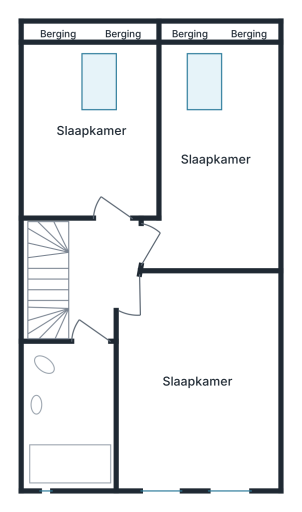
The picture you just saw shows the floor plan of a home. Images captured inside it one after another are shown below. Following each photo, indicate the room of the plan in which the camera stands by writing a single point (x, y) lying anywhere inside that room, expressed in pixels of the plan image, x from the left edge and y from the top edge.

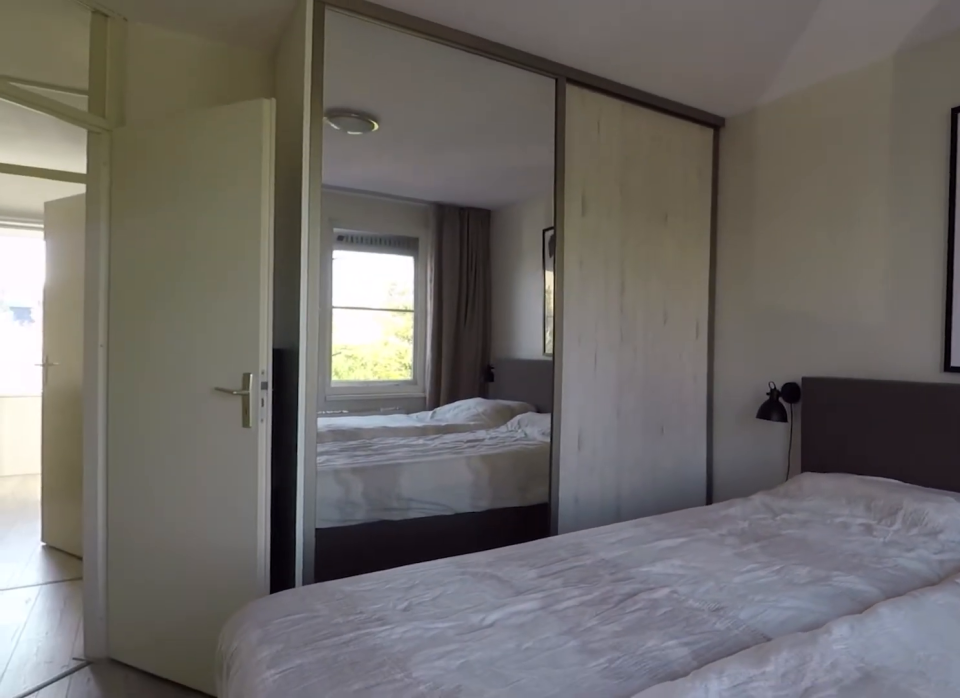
(199, 433)
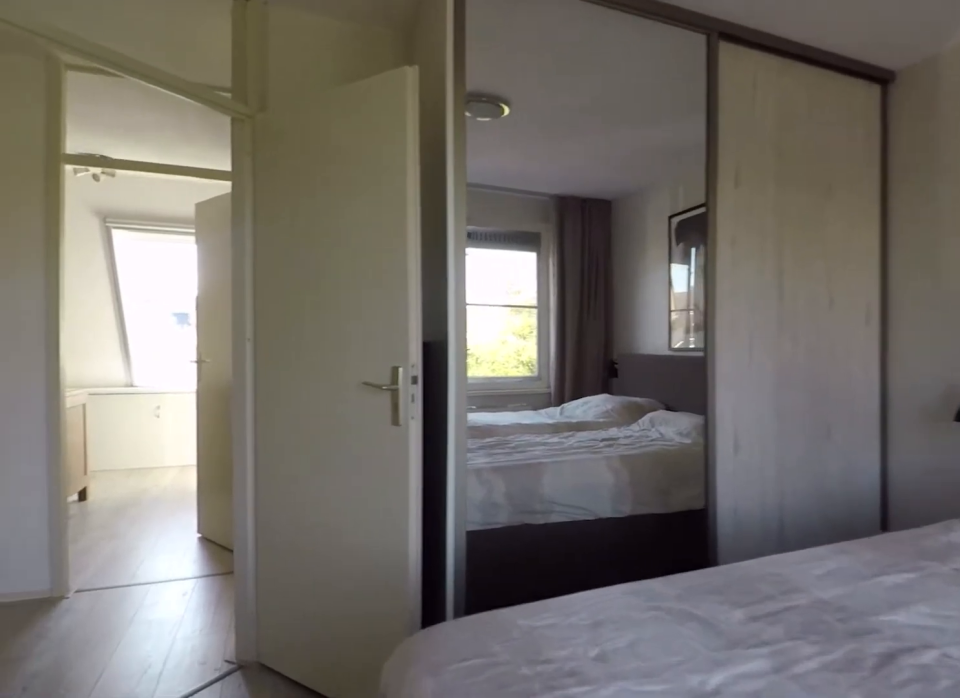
(199, 433)
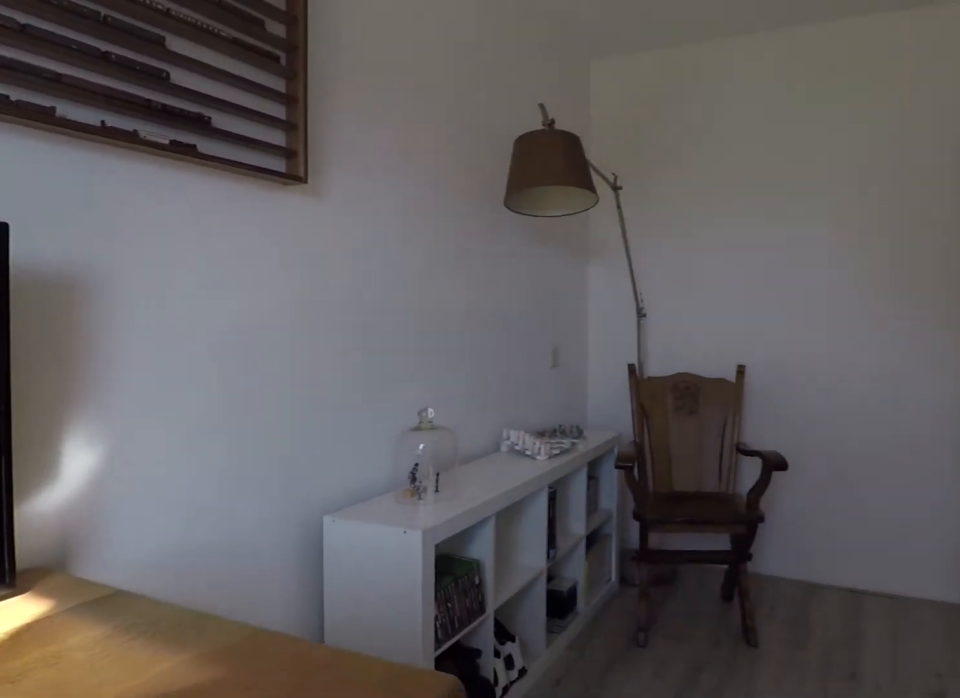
(272, 162)
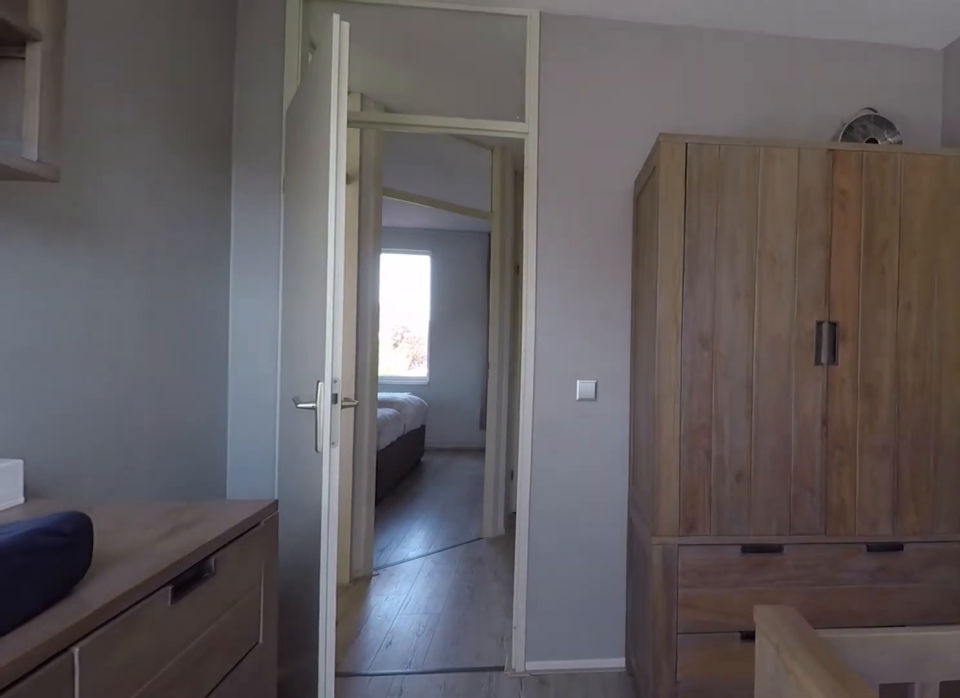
(92, 75)
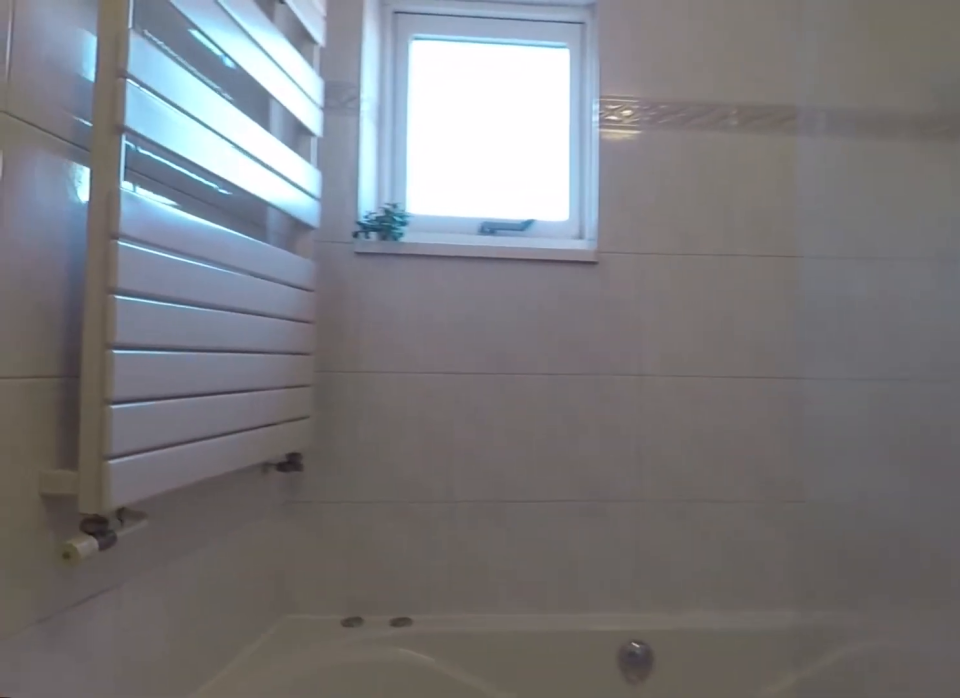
(70, 415)
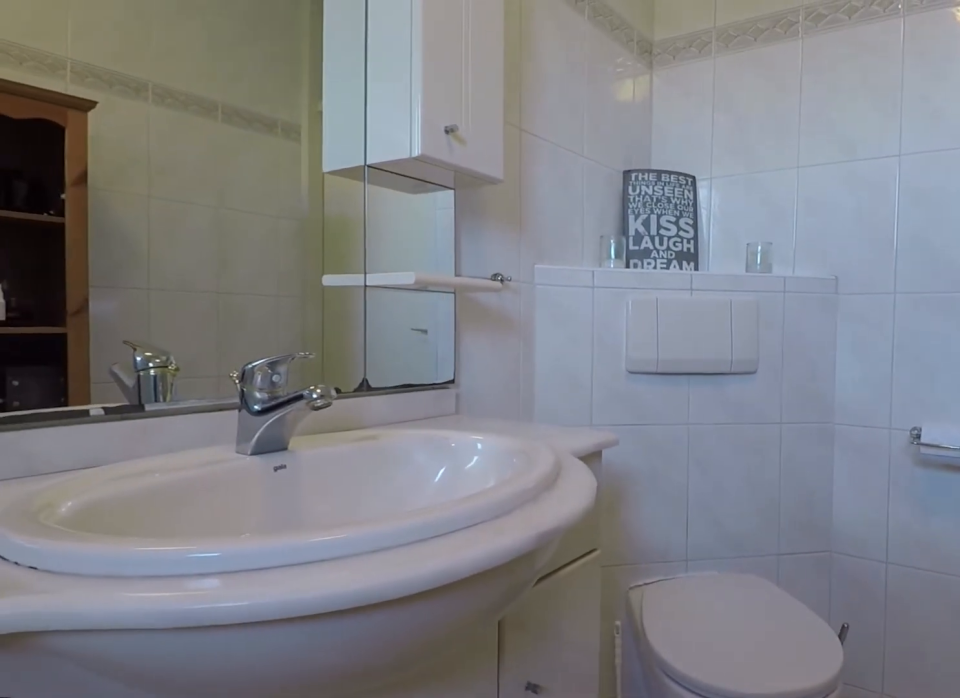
(70, 415)
